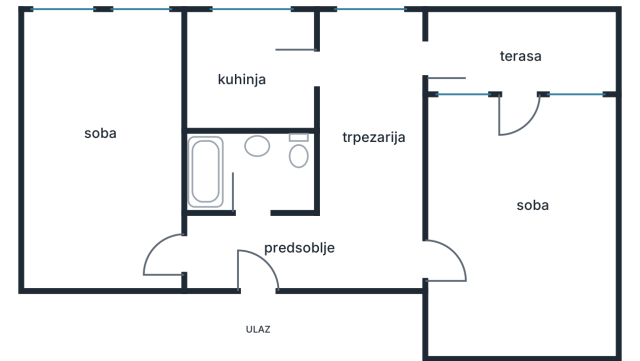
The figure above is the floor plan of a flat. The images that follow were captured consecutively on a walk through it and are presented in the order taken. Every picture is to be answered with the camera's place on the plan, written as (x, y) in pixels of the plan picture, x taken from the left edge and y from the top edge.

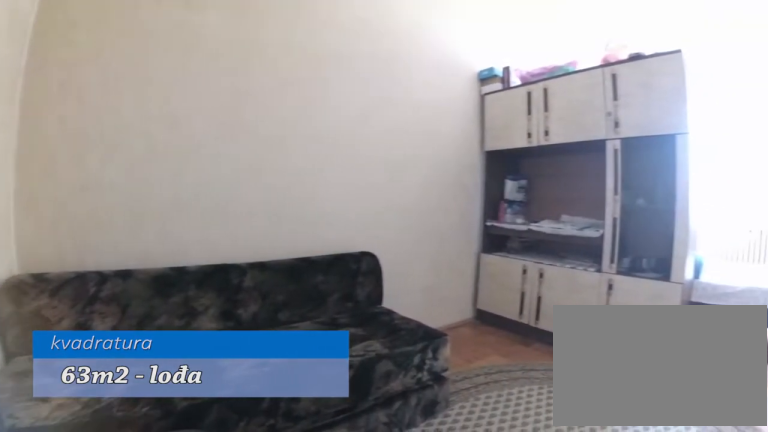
(165, 259)
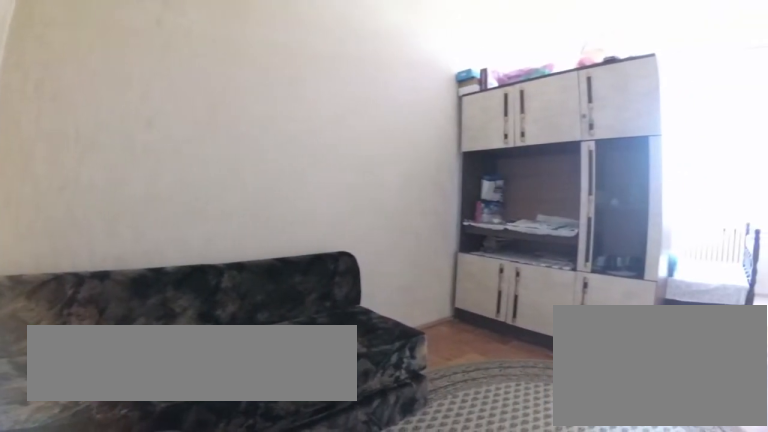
(163, 261)
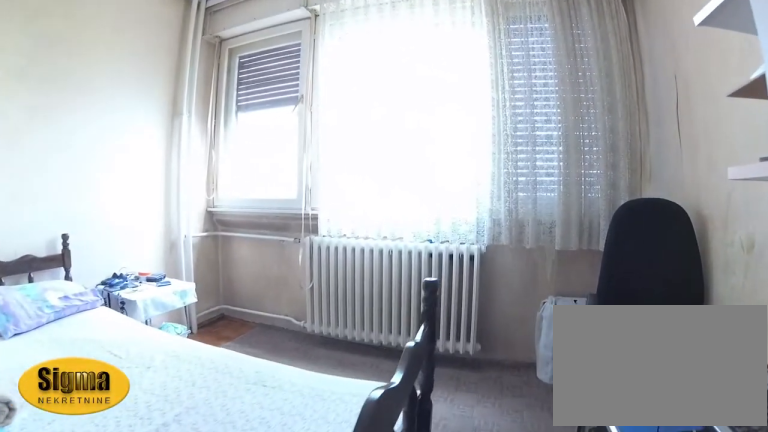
(150, 148)
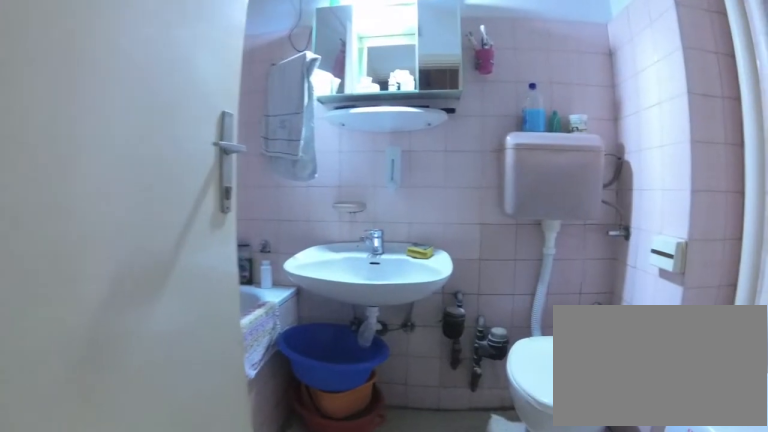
(247, 222)
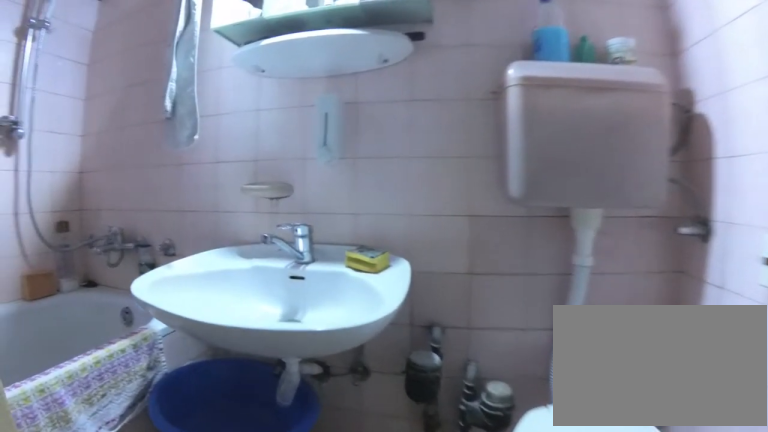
(255, 190)
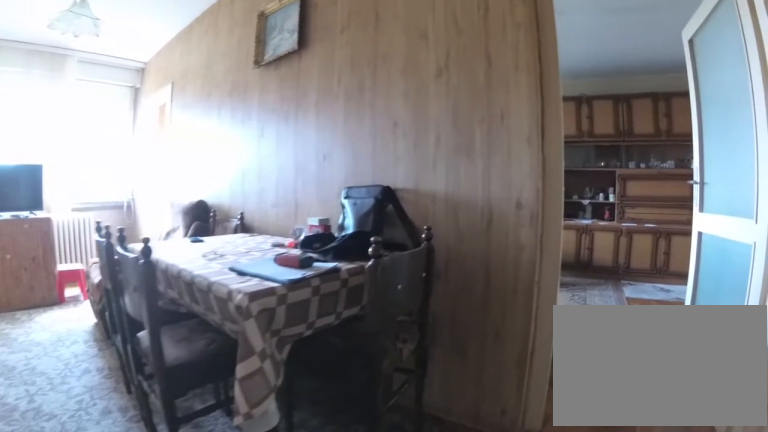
(332, 244)
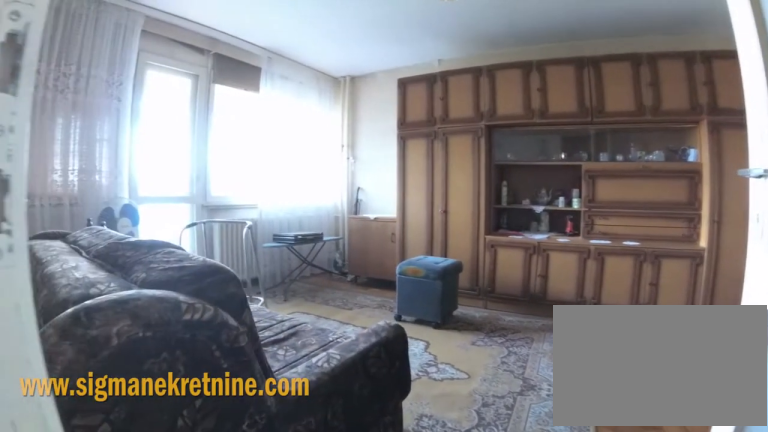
(408, 255)
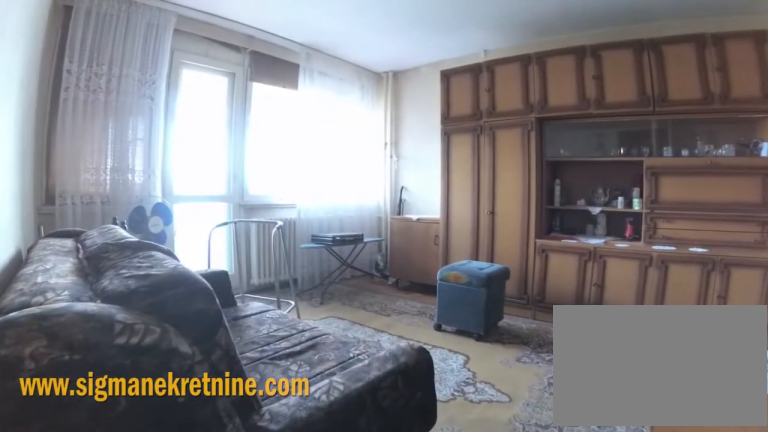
(416, 260)
